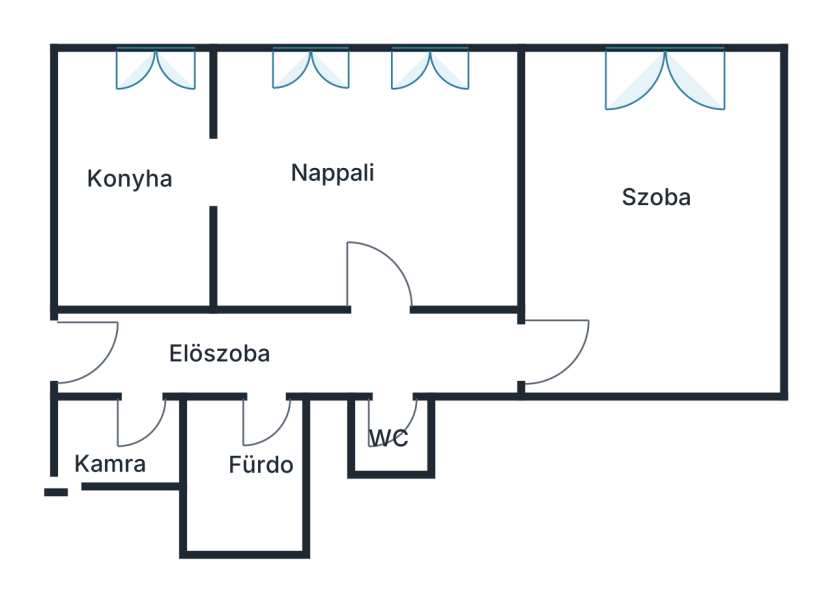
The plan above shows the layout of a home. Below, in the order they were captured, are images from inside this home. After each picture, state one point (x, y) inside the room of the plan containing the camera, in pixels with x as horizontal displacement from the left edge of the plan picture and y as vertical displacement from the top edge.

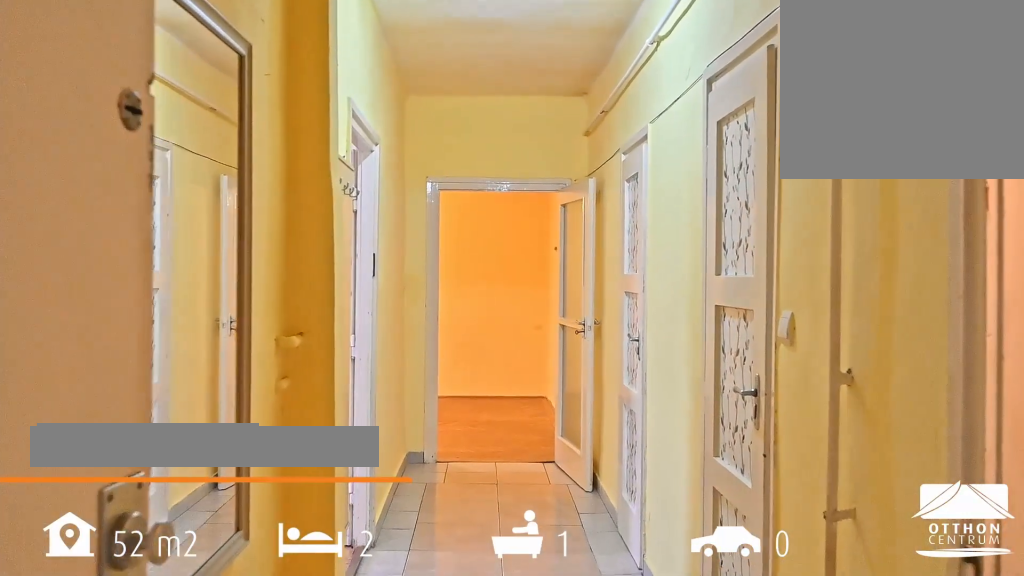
(291, 356)
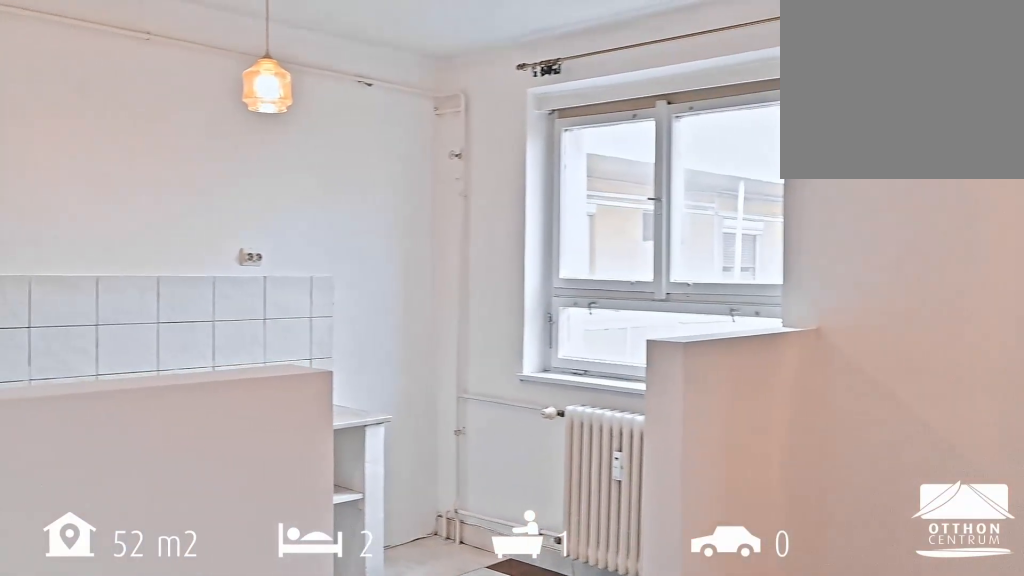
(292, 185)
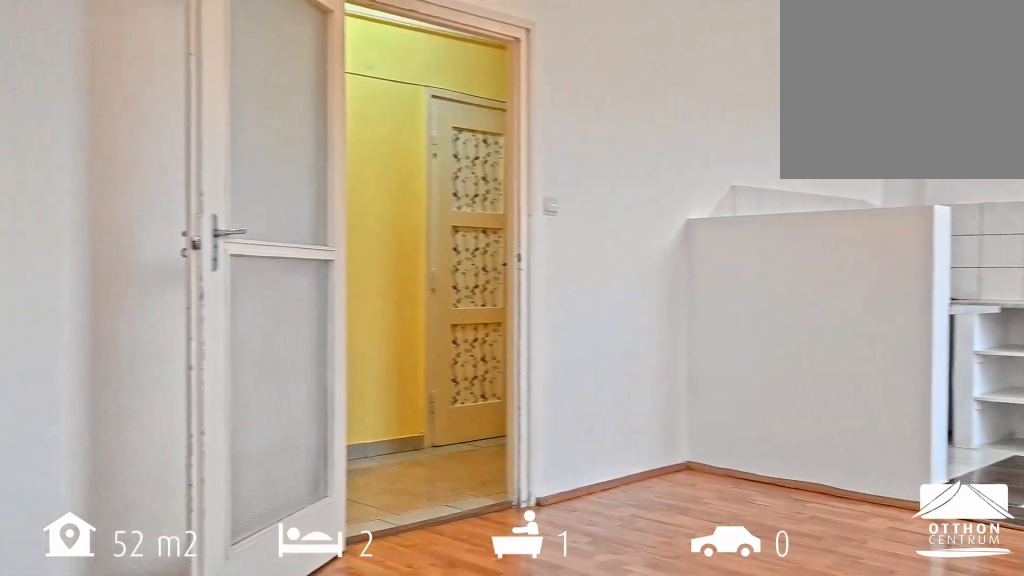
(292, 185)
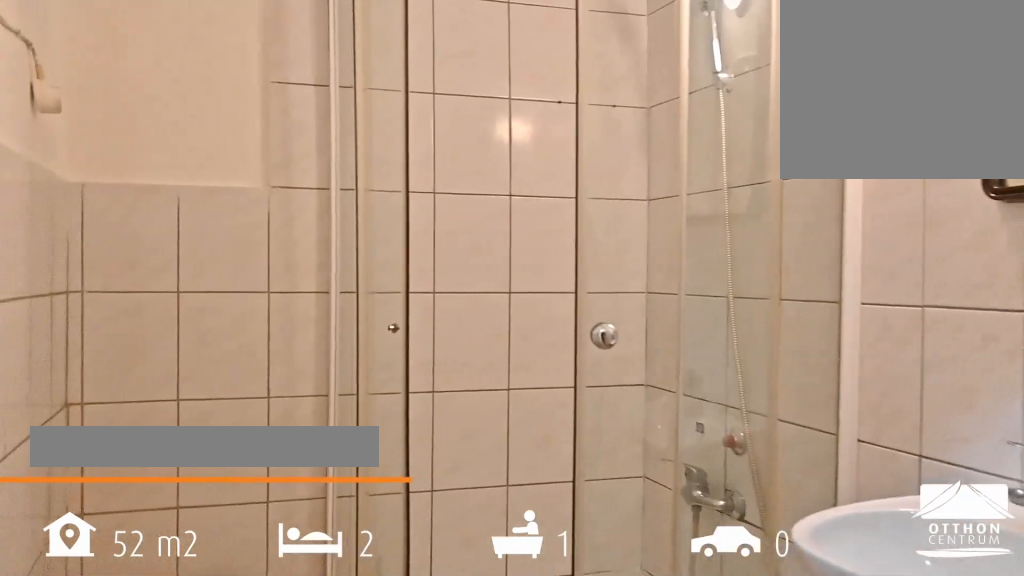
(246, 483)
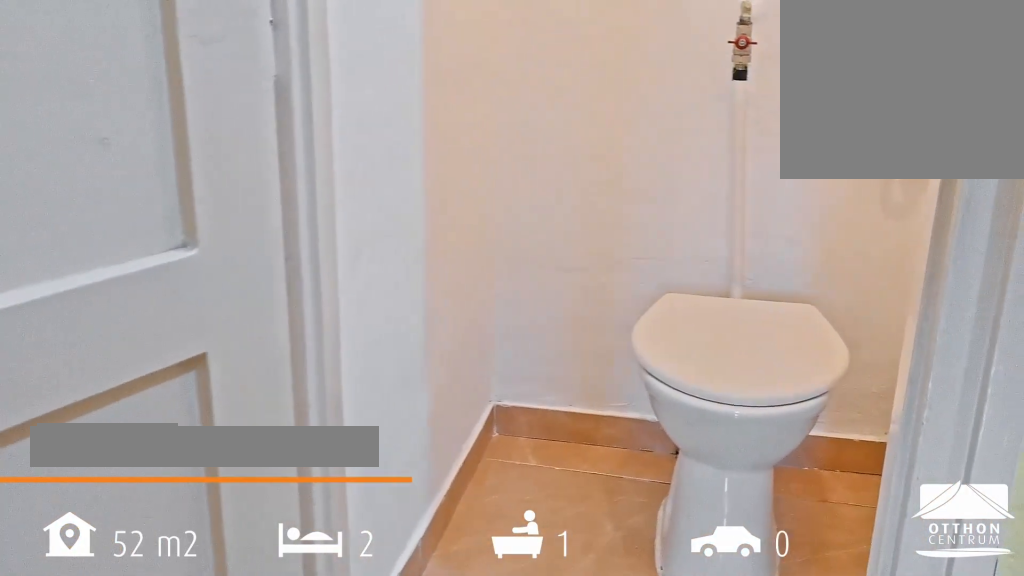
(392, 435)
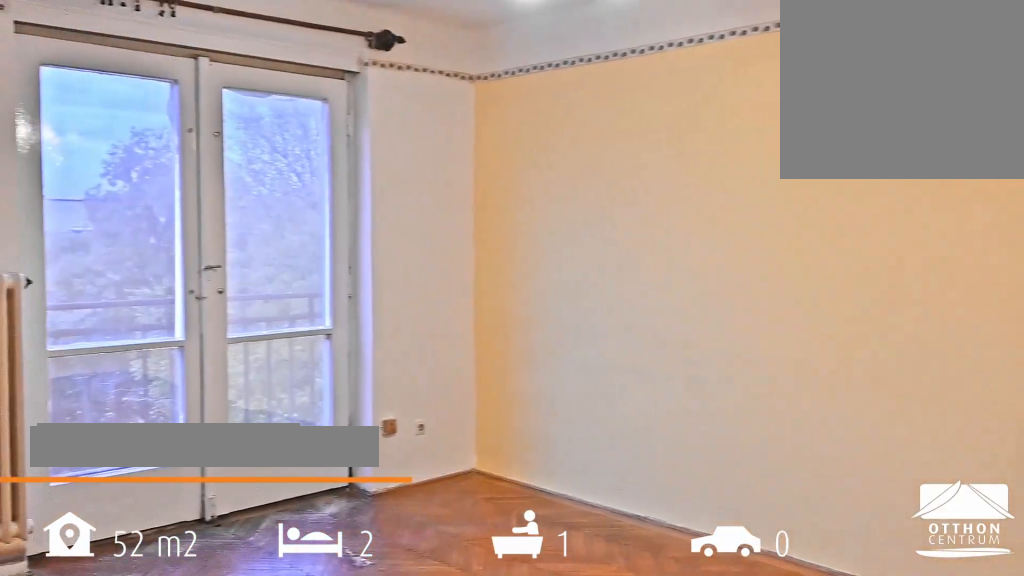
(657, 239)
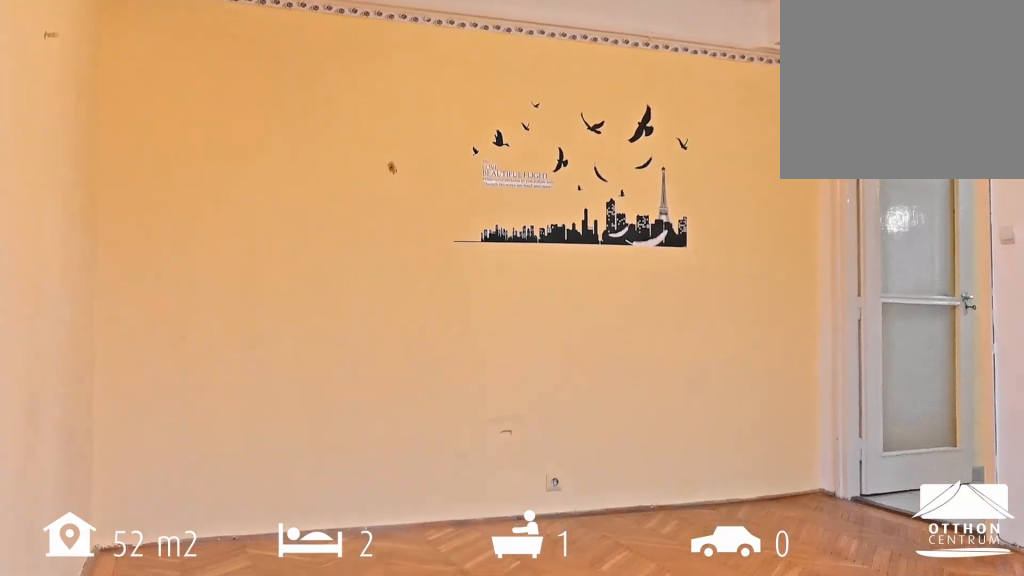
(657, 239)
